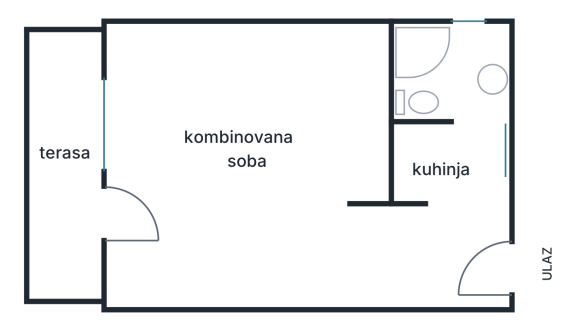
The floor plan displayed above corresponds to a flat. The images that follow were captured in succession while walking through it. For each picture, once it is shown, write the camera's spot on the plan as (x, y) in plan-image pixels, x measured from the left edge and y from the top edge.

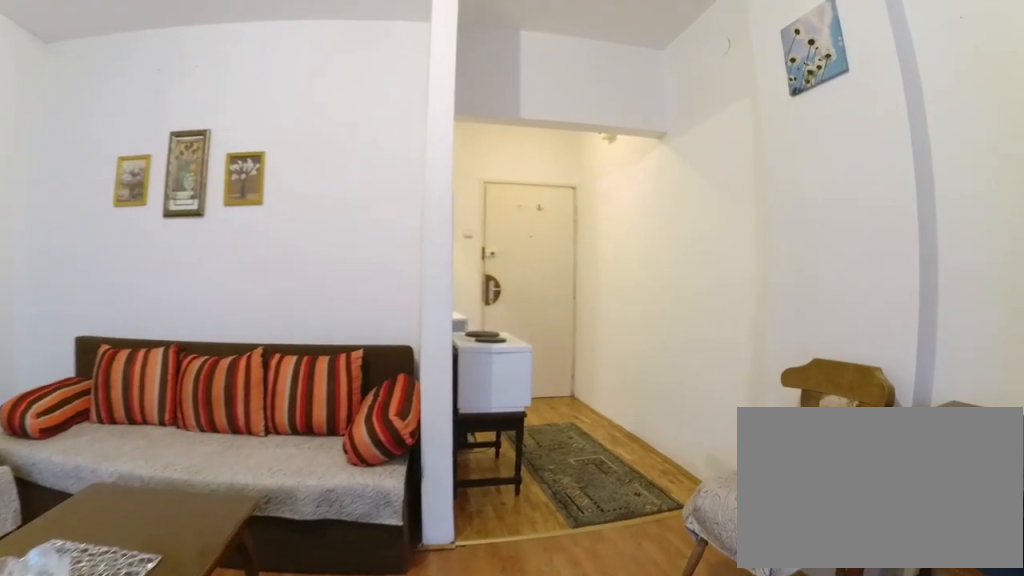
(198, 219)
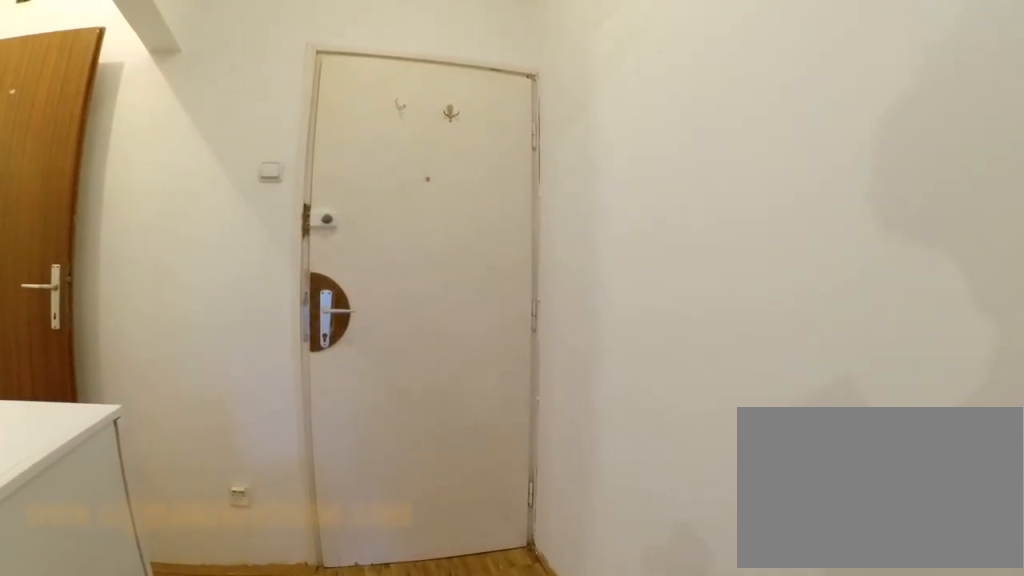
(382, 247)
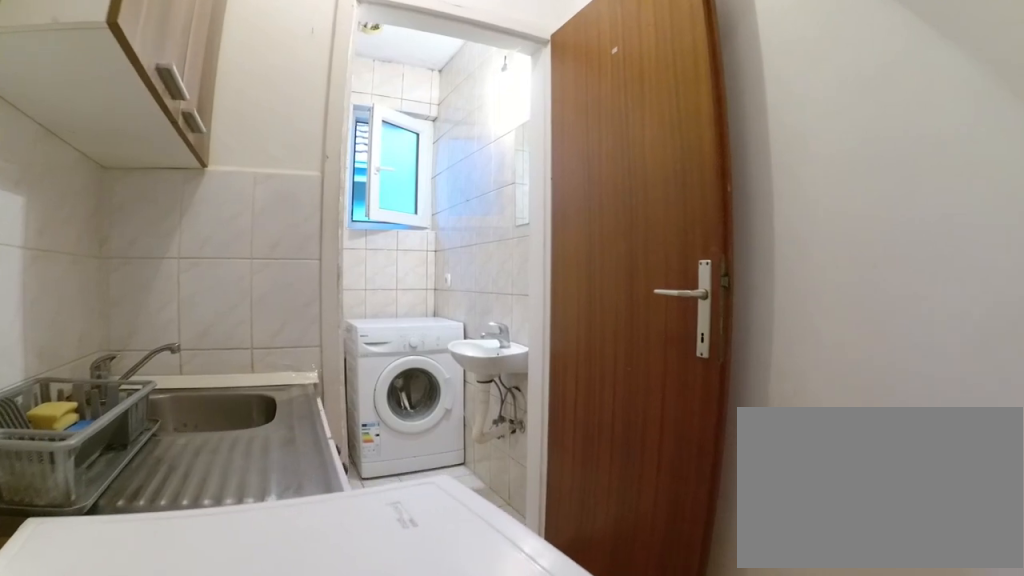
(442, 225)
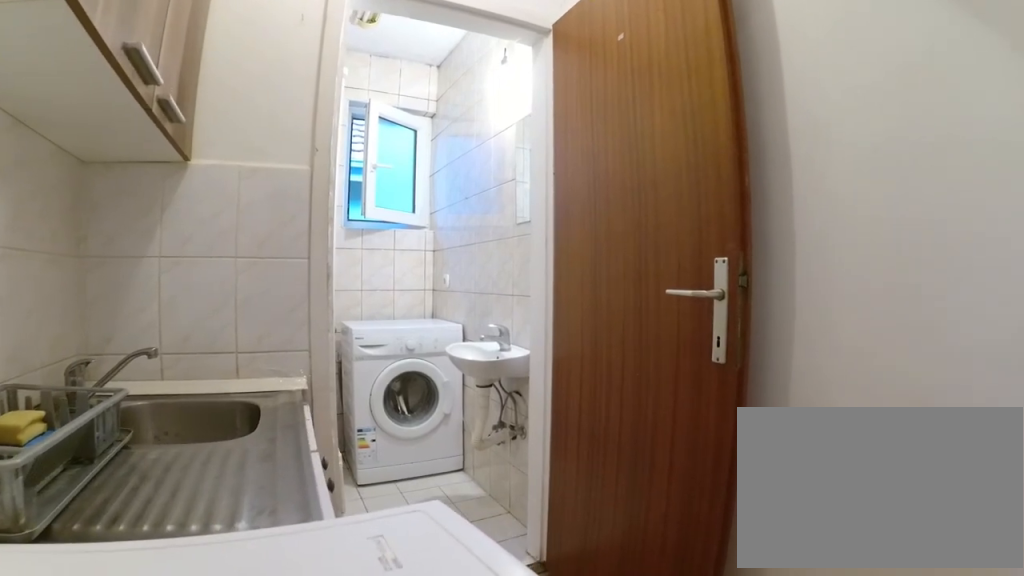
(445, 218)
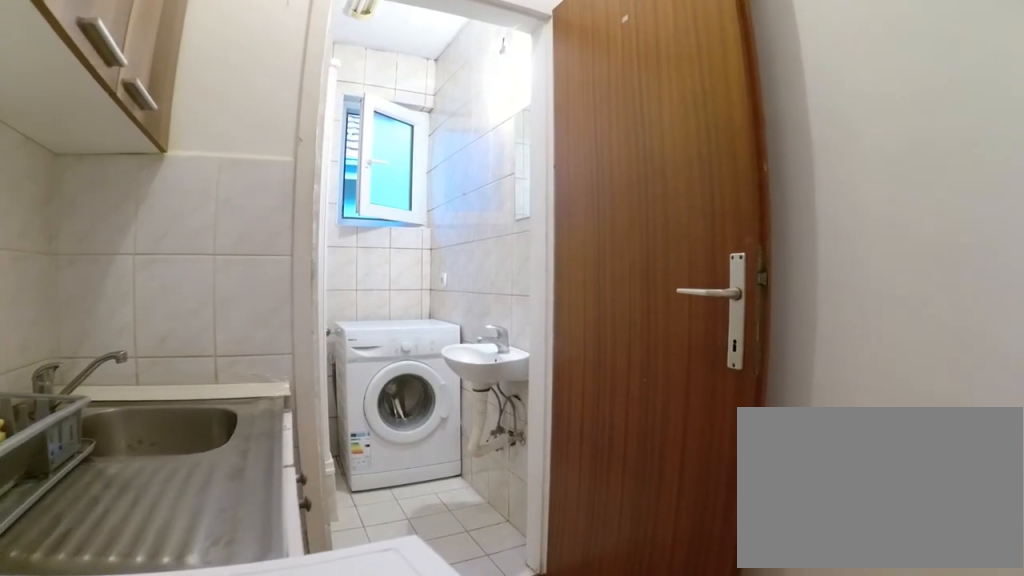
(448, 210)
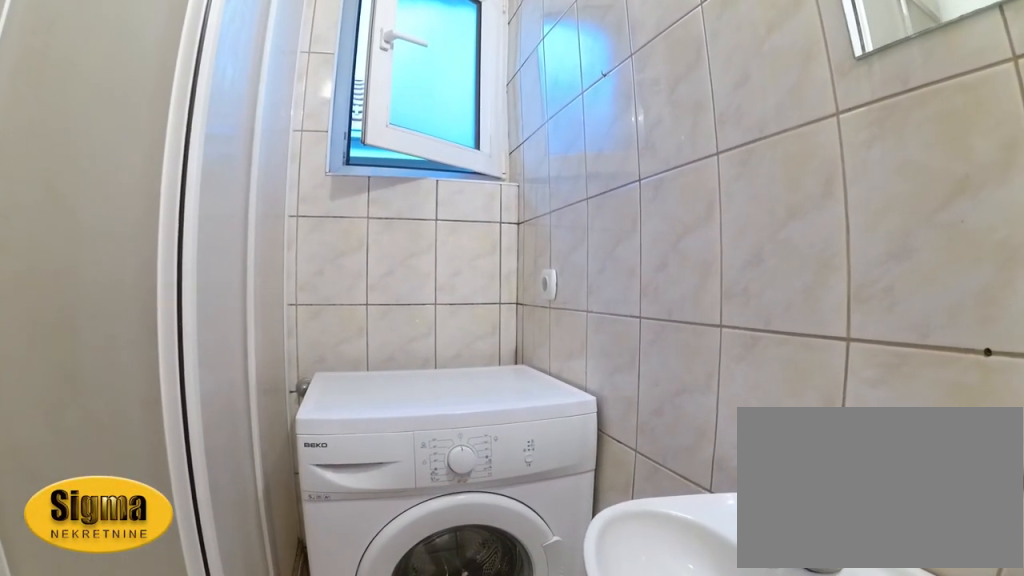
(473, 100)
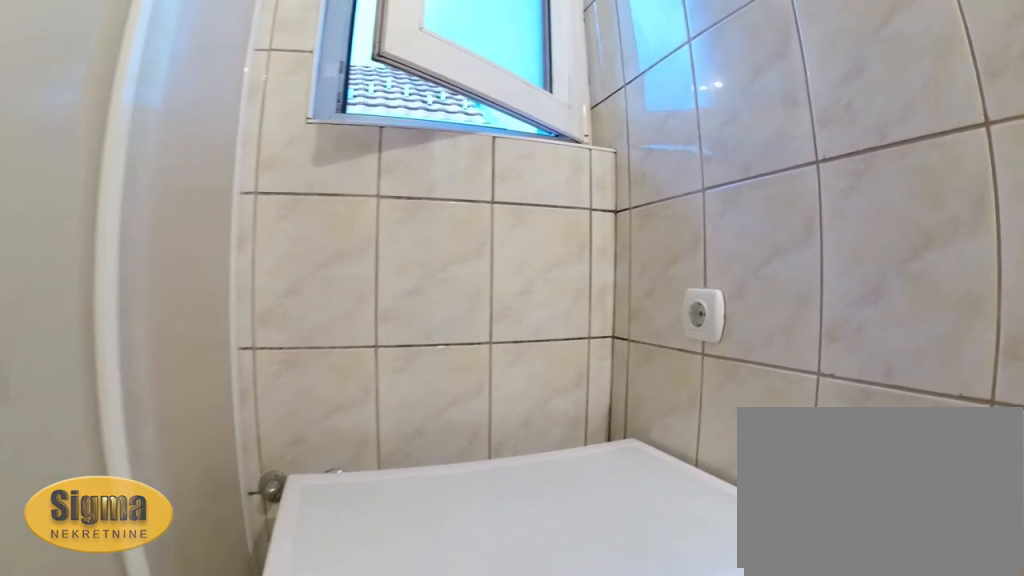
(470, 70)
